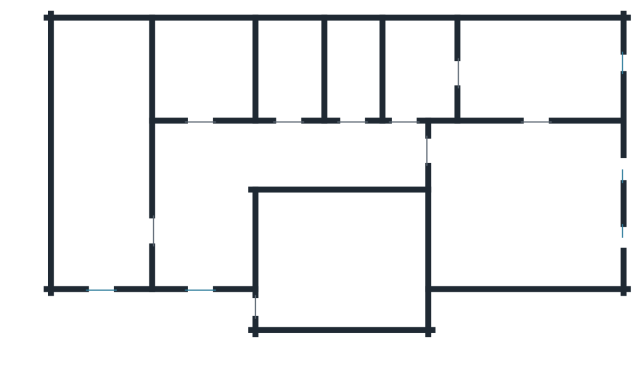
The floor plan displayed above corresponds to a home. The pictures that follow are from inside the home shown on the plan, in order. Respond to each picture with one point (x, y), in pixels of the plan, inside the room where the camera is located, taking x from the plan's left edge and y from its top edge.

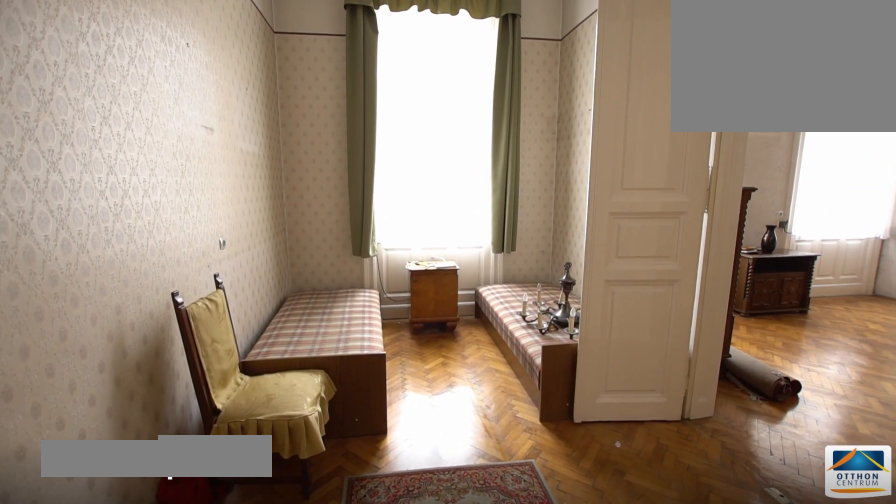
(537, 70)
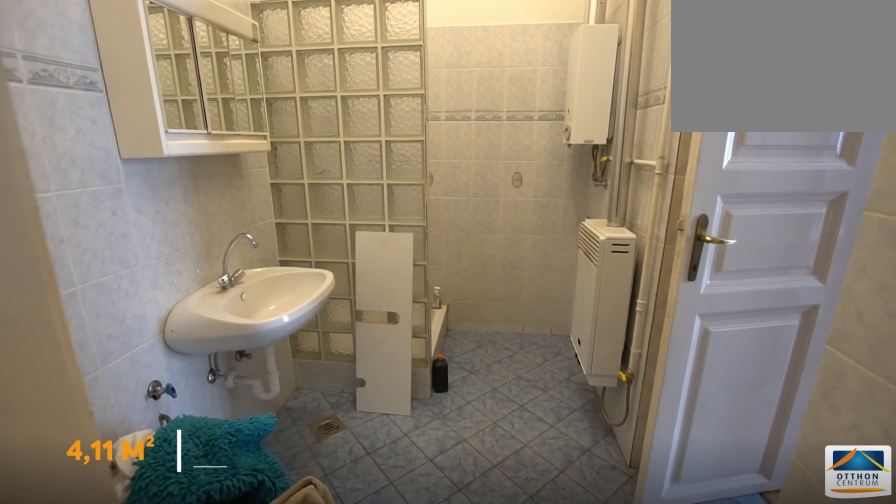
(418, 69)
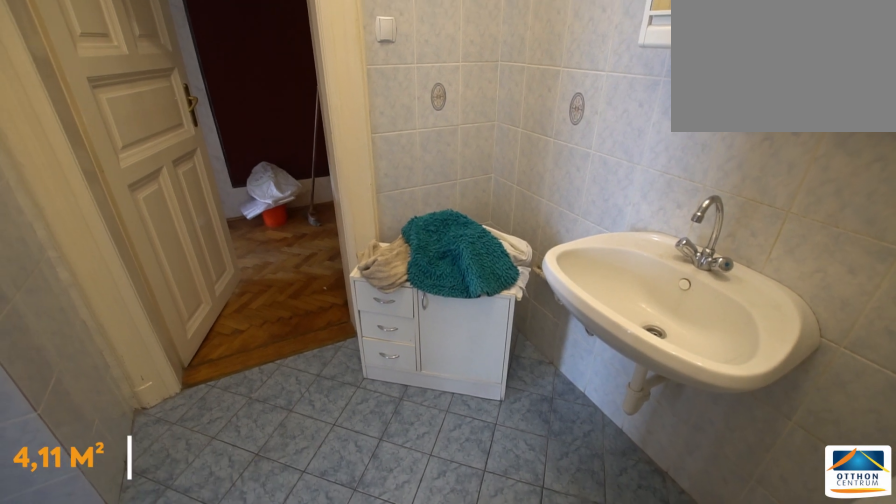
(418, 68)
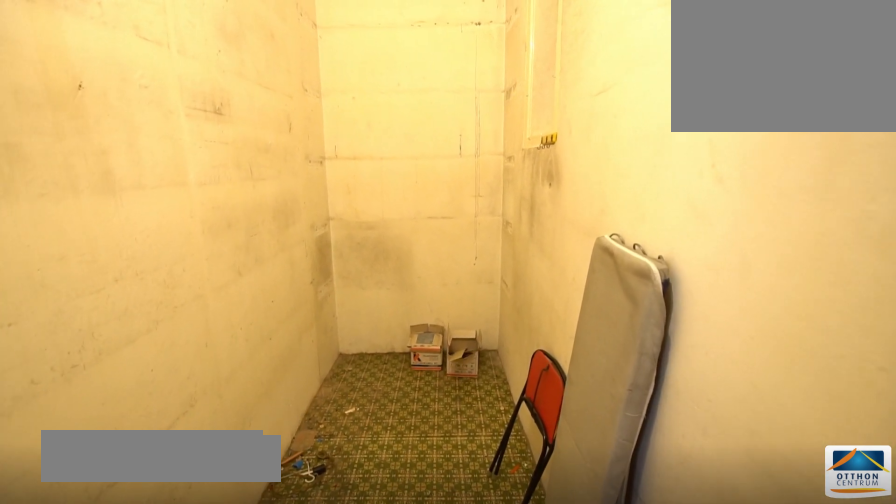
(347, 69)
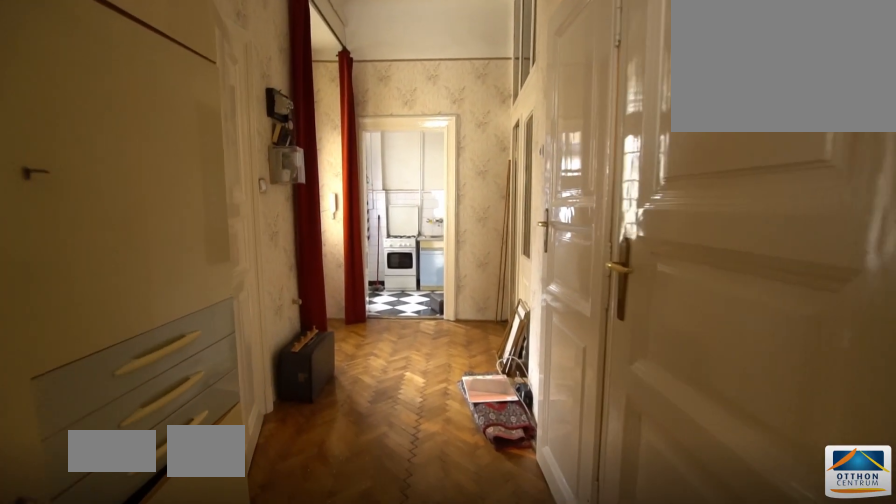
(299, 154)
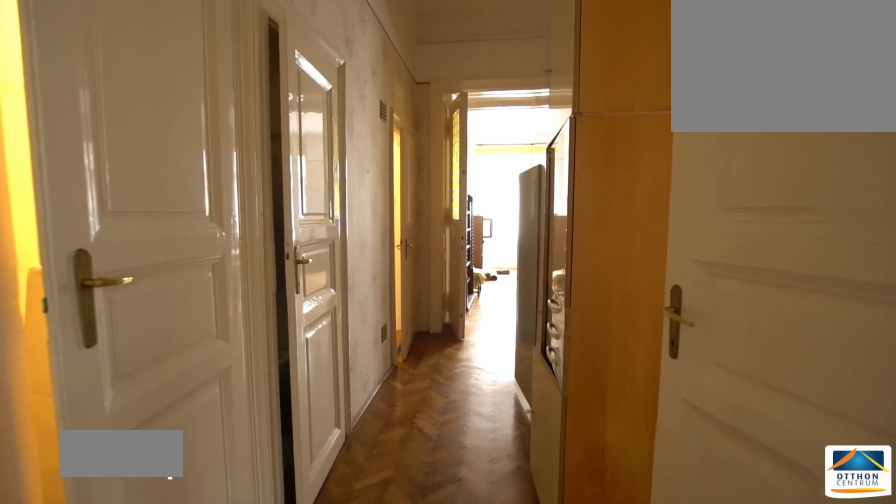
(299, 155)
